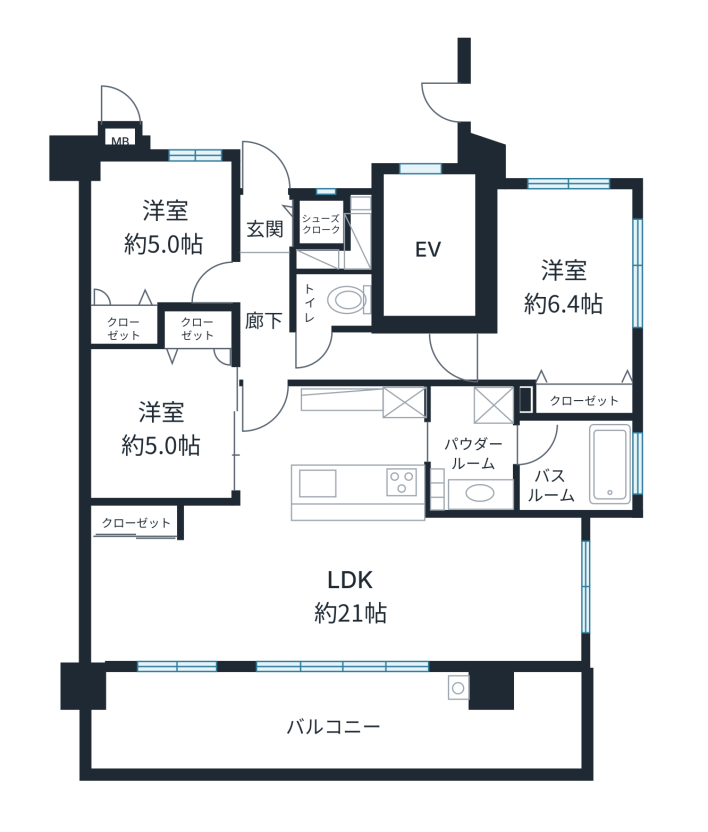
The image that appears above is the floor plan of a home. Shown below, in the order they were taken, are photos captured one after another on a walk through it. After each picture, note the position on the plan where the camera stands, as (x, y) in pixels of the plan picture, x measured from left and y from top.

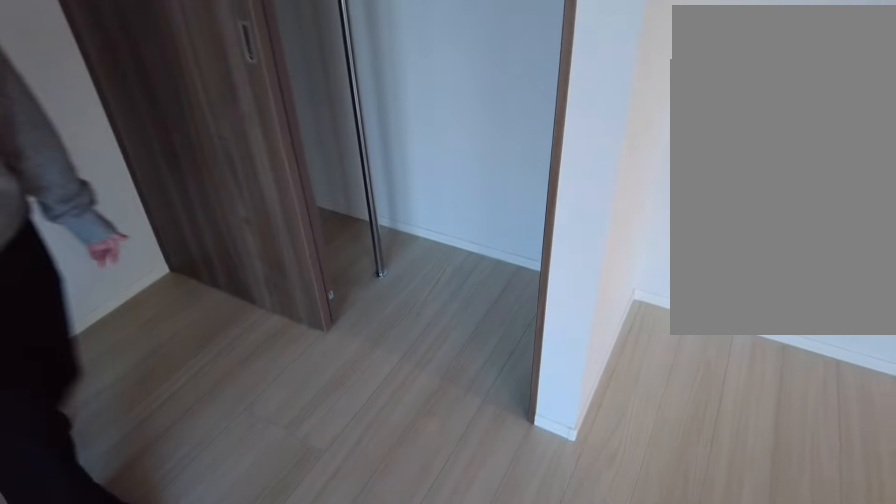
(137, 596)
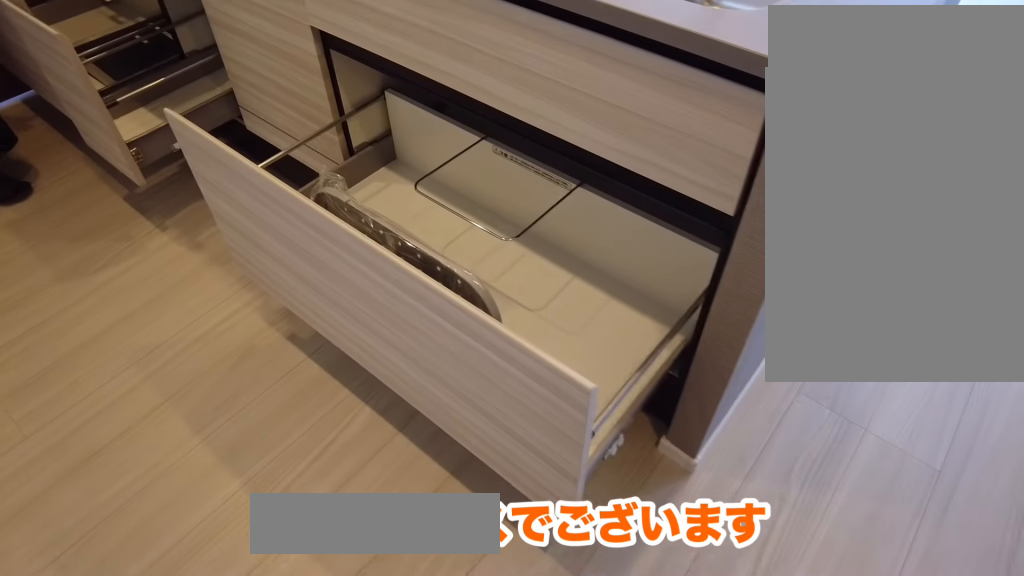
(332, 455)
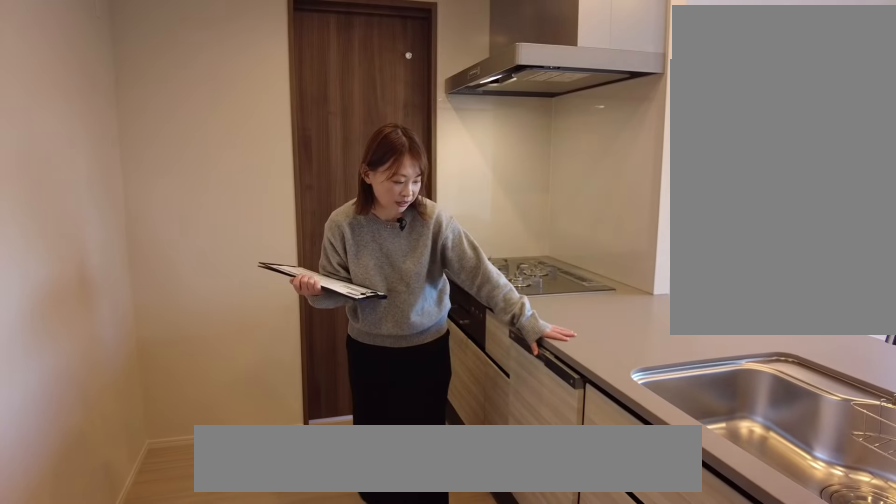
(333, 455)
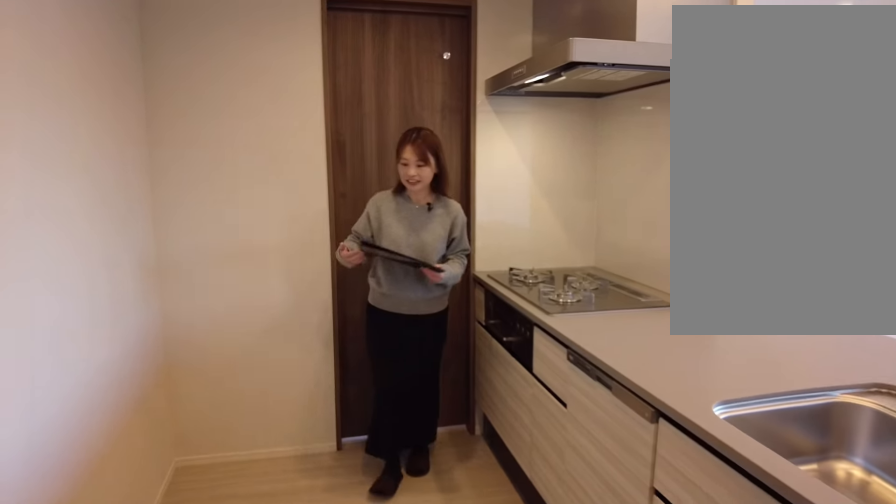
(333, 455)
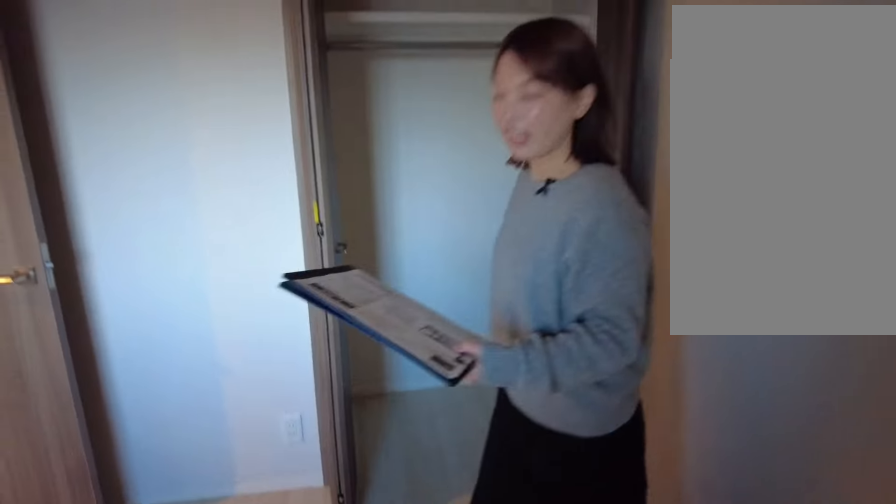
(137, 279)
